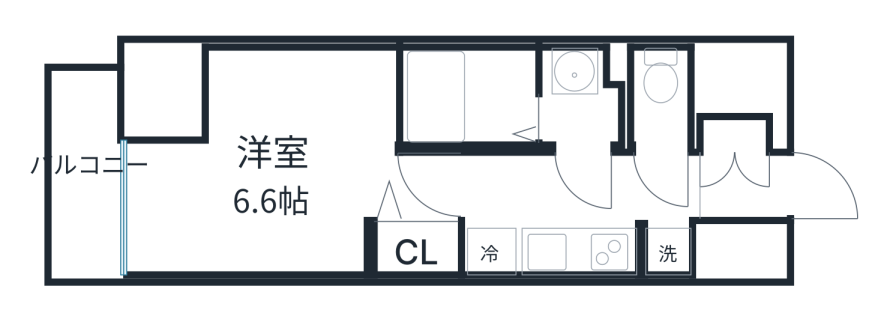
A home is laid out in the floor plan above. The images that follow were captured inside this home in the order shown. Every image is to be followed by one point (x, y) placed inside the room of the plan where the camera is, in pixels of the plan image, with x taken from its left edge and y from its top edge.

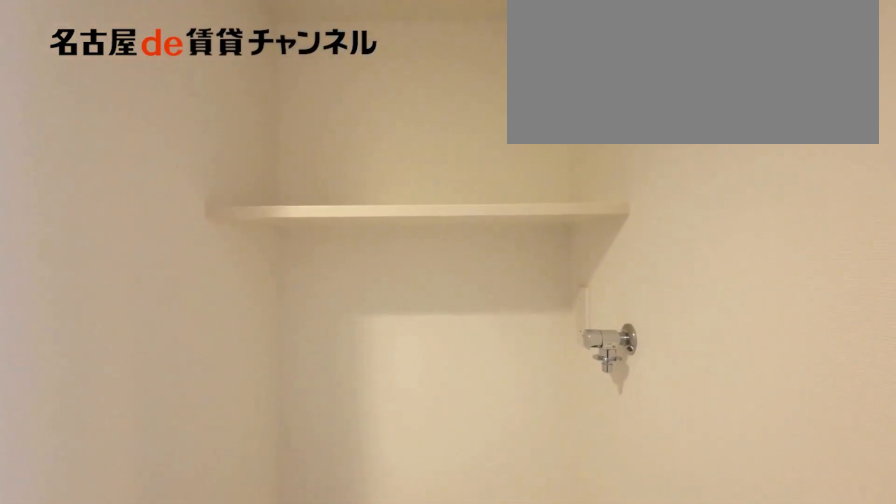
(665, 250)
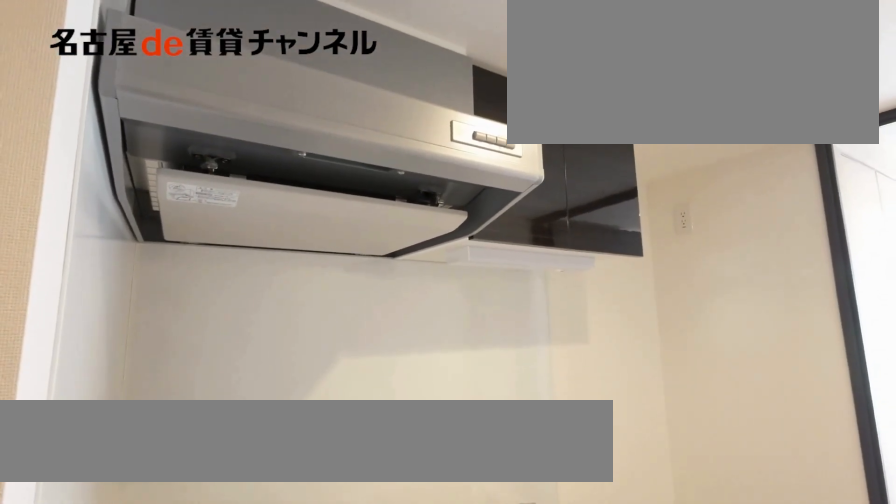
(550, 247)
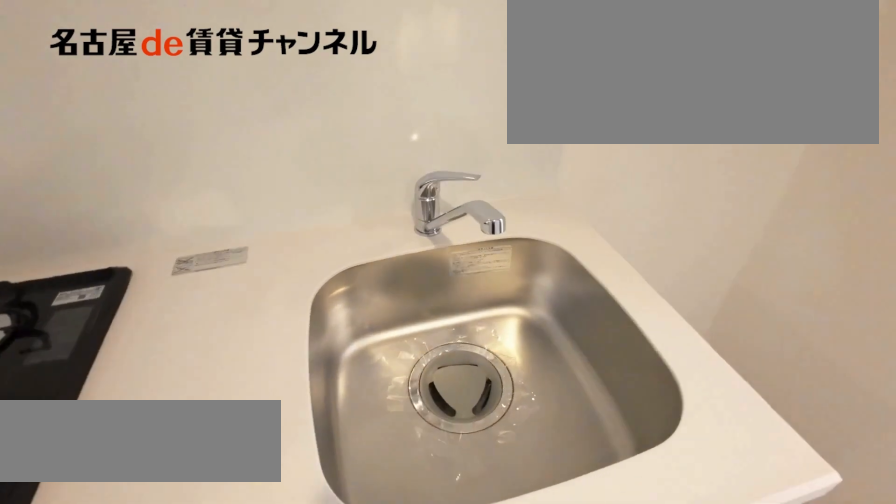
(550, 247)
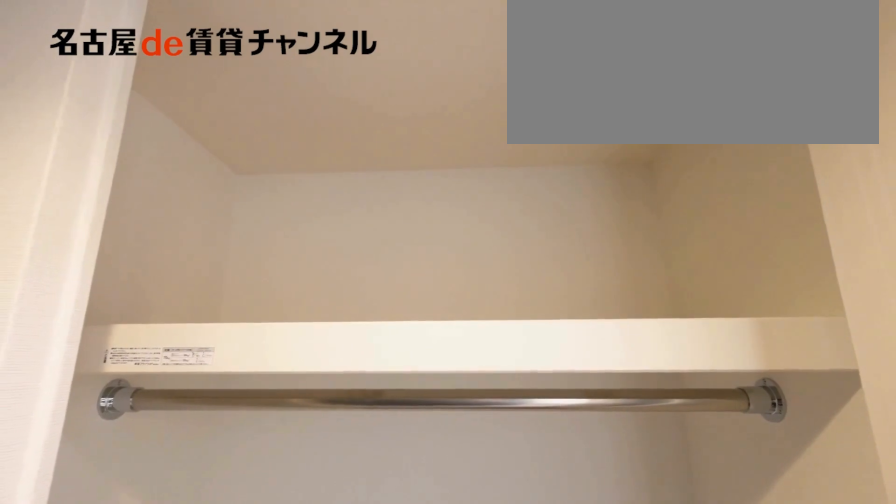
(414, 248)
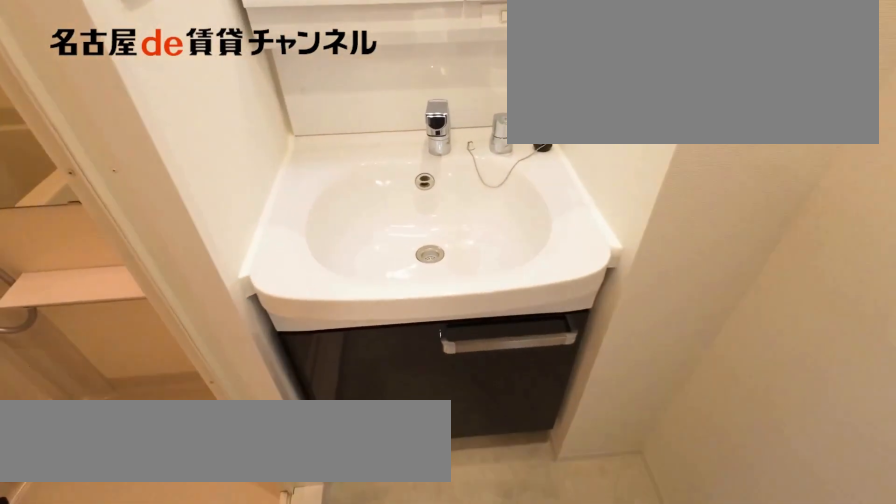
(583, 98)
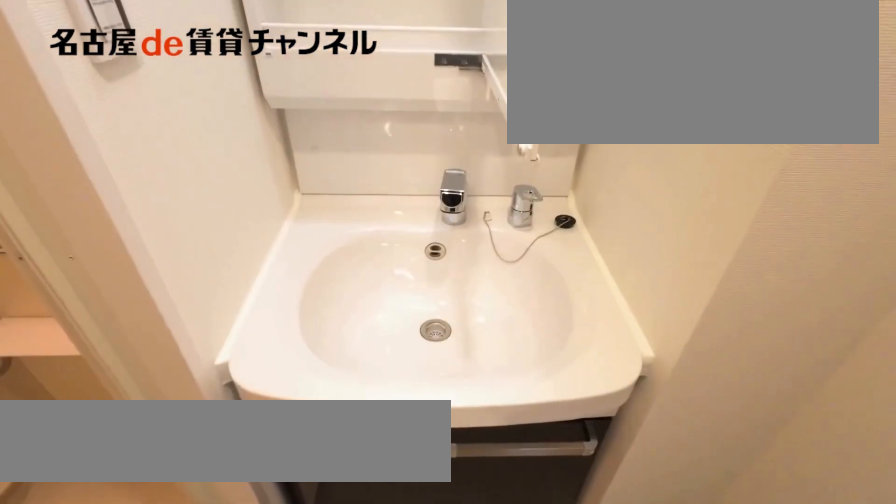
(583, 98)
